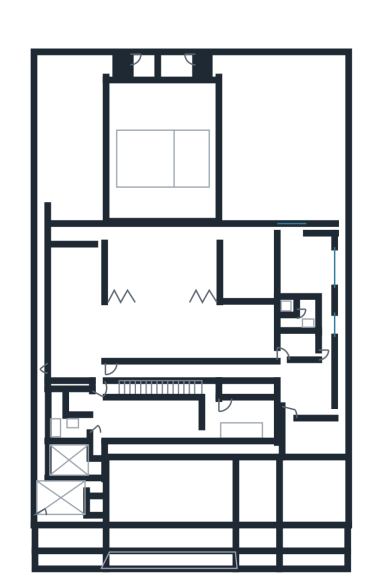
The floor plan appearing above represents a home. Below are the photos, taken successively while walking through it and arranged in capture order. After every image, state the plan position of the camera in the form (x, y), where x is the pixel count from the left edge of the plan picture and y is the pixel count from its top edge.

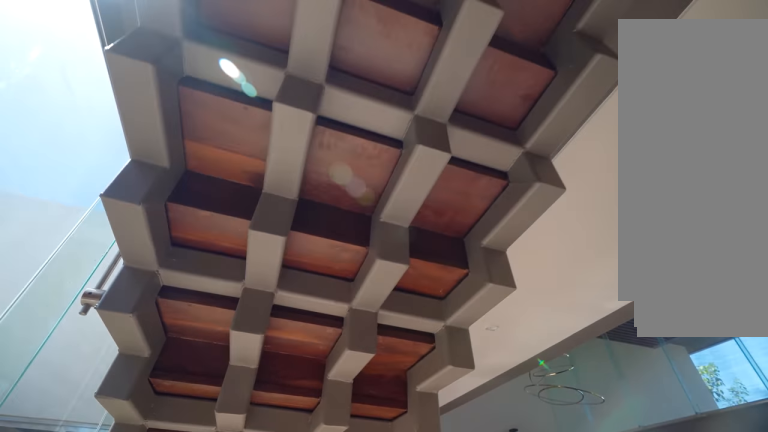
(176, 389)
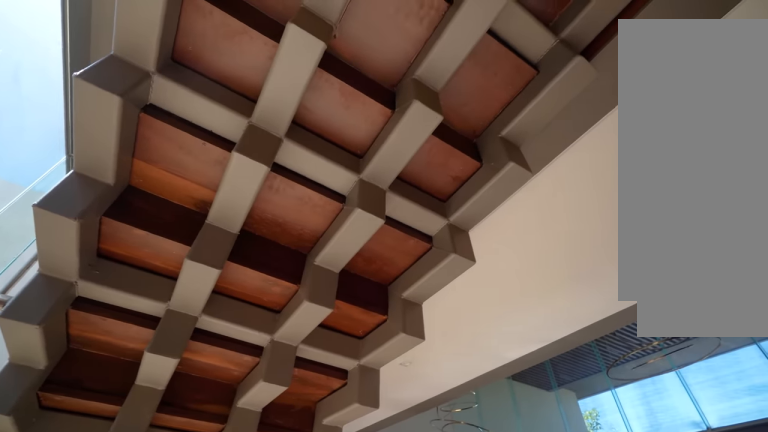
(174, 395)
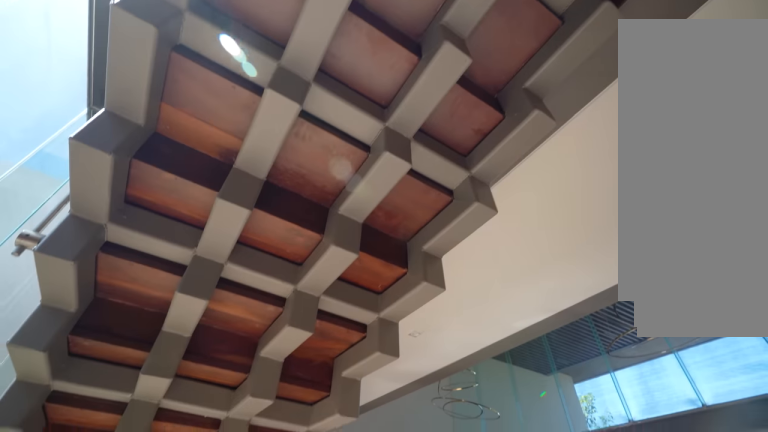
(175, 395)
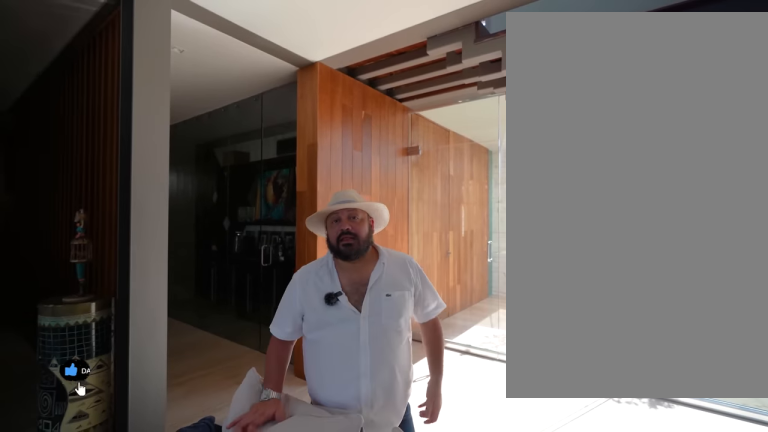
(215, 353)
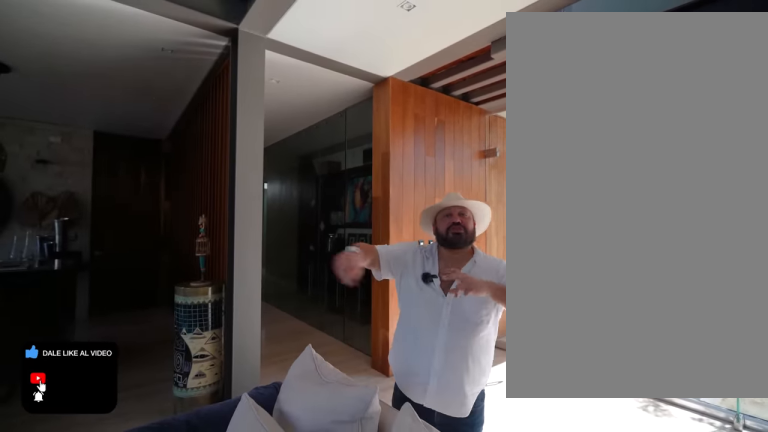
(212, 350)
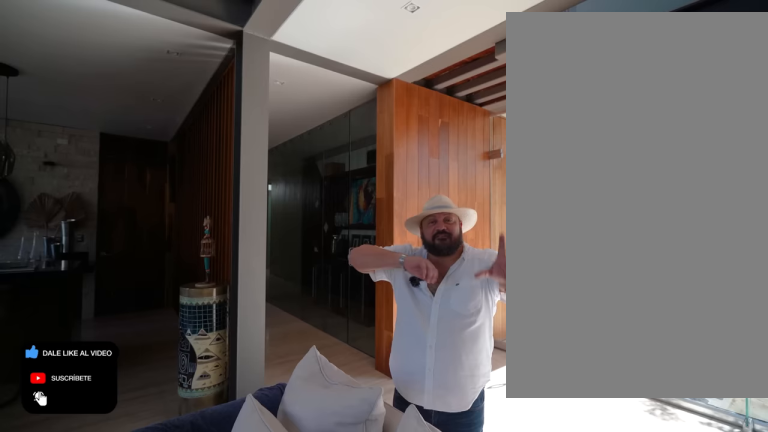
(212, 350)
